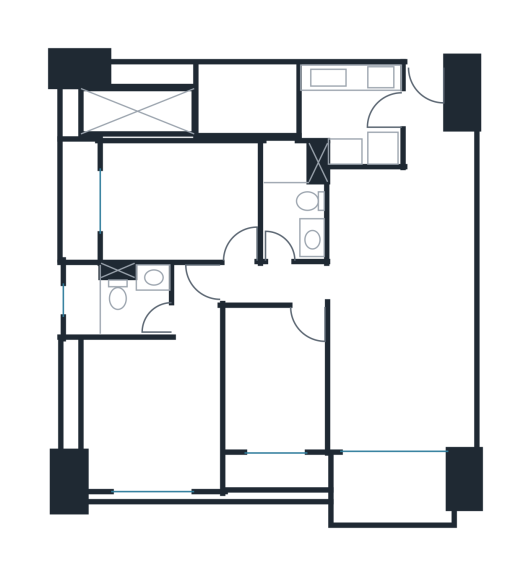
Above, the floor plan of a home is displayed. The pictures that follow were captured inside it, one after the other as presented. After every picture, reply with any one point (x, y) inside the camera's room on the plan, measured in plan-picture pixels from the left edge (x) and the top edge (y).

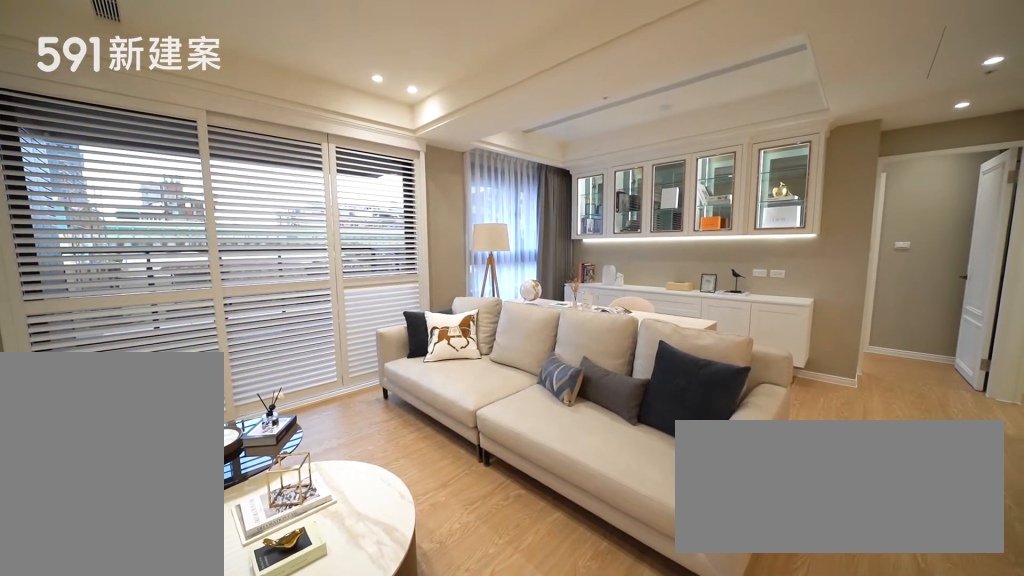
(398, 379)
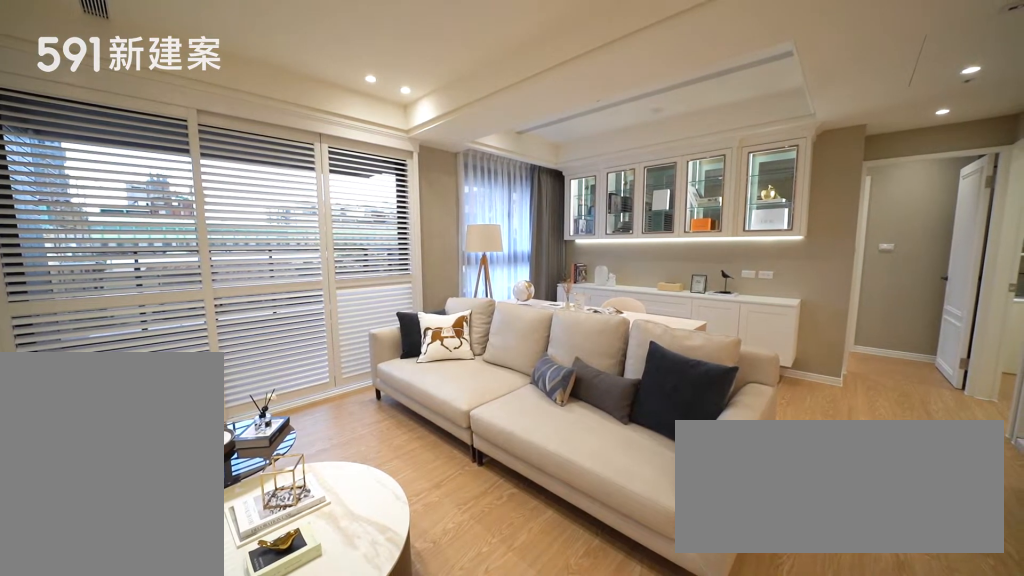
(398, 379)
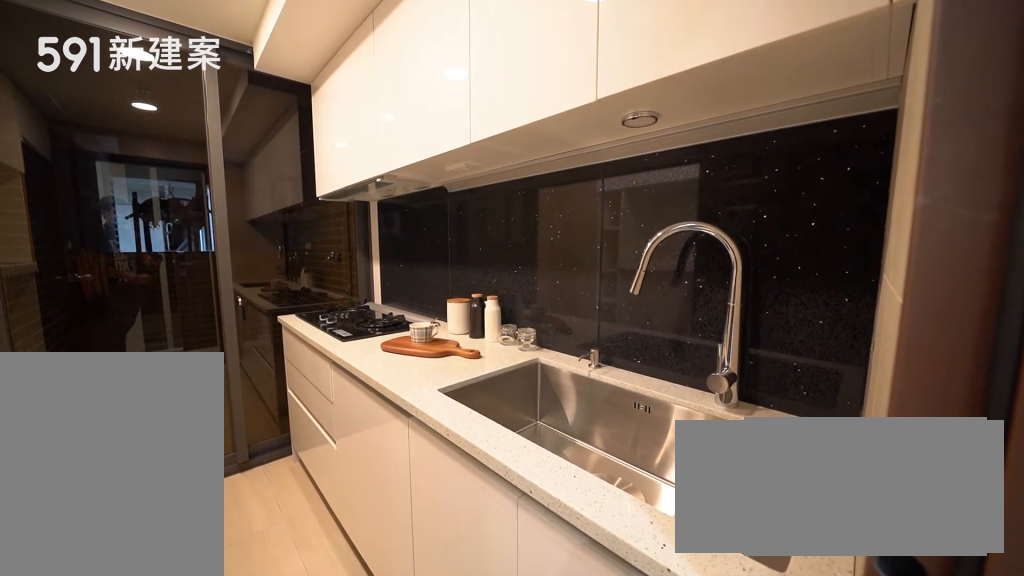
(351, 98)
